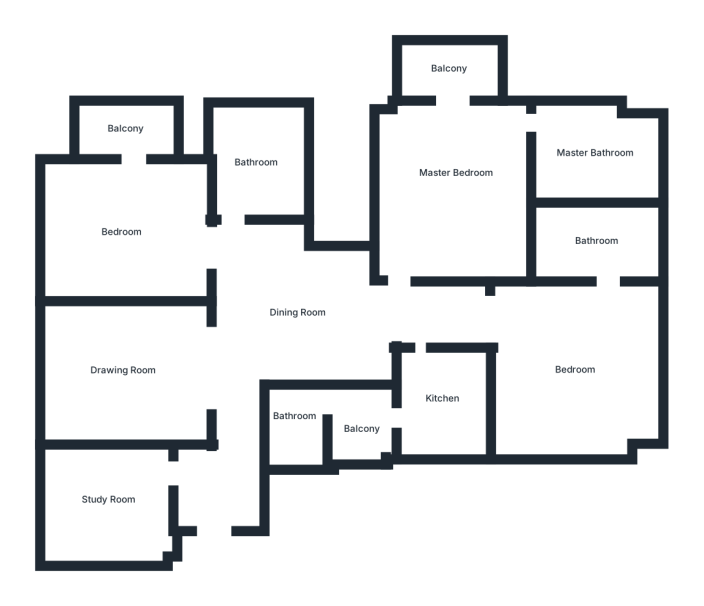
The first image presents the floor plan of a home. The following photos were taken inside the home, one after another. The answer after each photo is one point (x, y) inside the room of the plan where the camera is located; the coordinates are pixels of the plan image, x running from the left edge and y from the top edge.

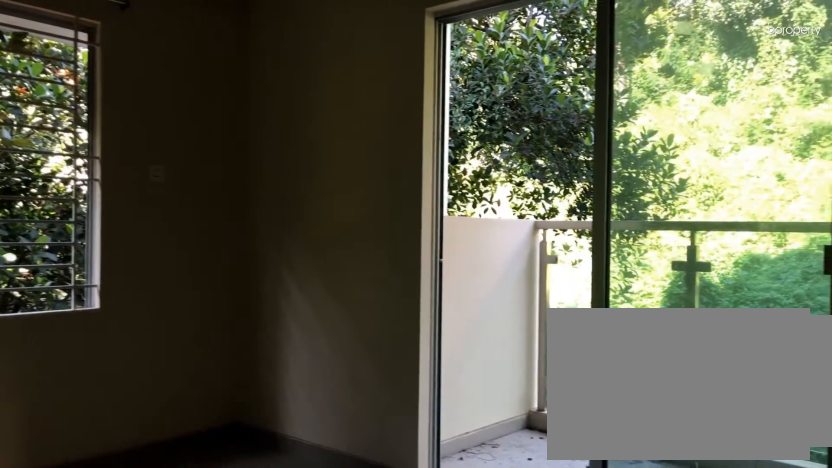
(121, 232)
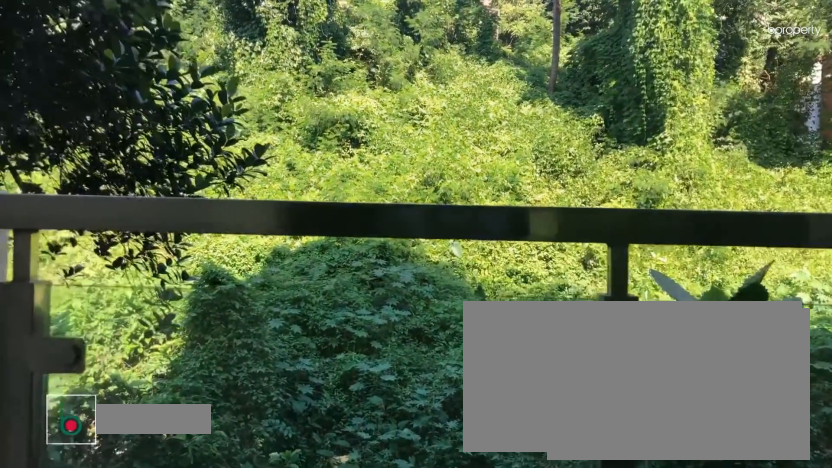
(125, 129)
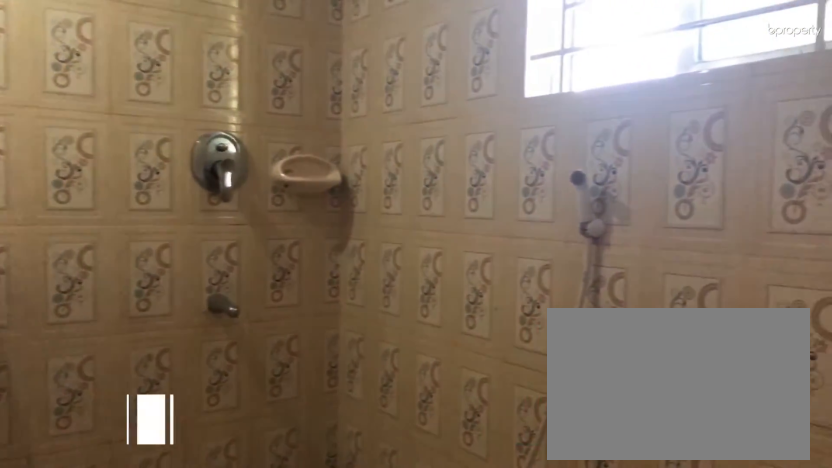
(257, 161)
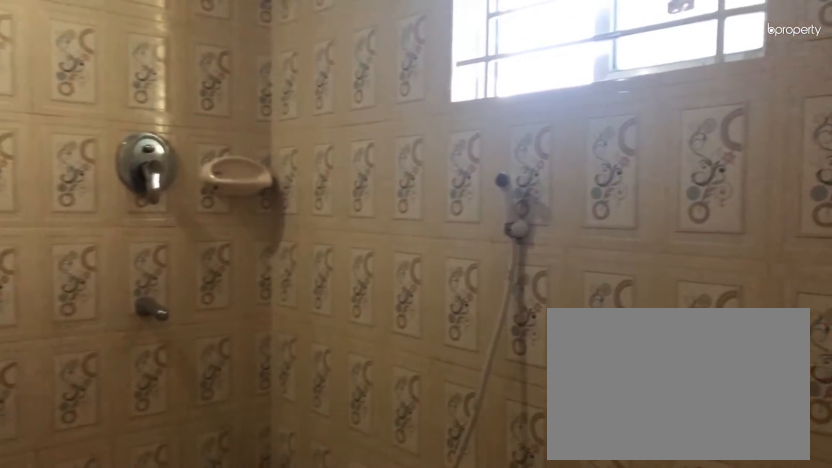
(257, 161)
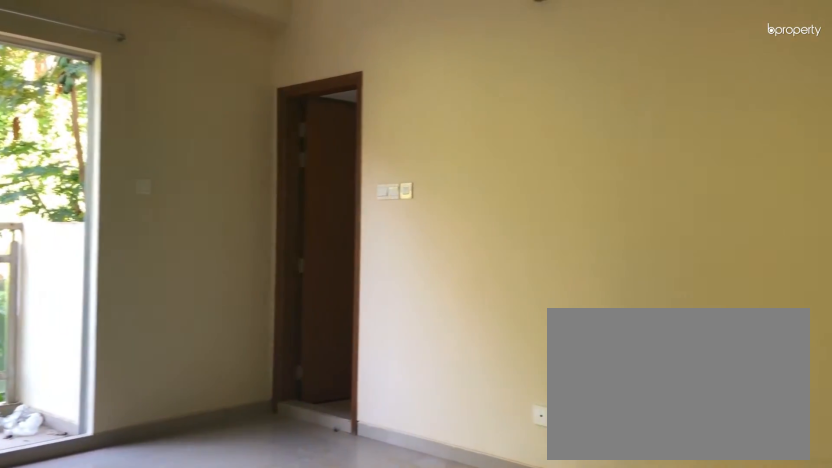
(458, 174)
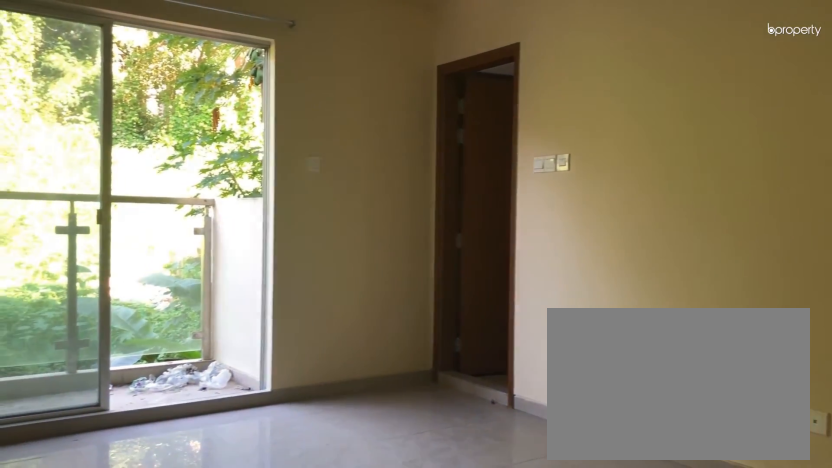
(458, 174)
